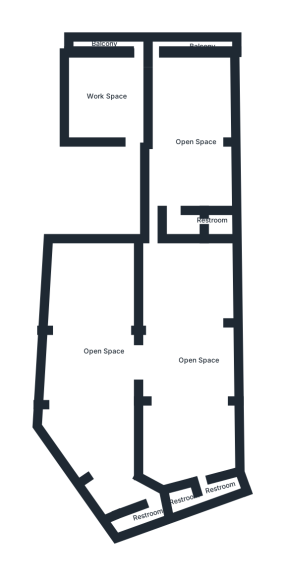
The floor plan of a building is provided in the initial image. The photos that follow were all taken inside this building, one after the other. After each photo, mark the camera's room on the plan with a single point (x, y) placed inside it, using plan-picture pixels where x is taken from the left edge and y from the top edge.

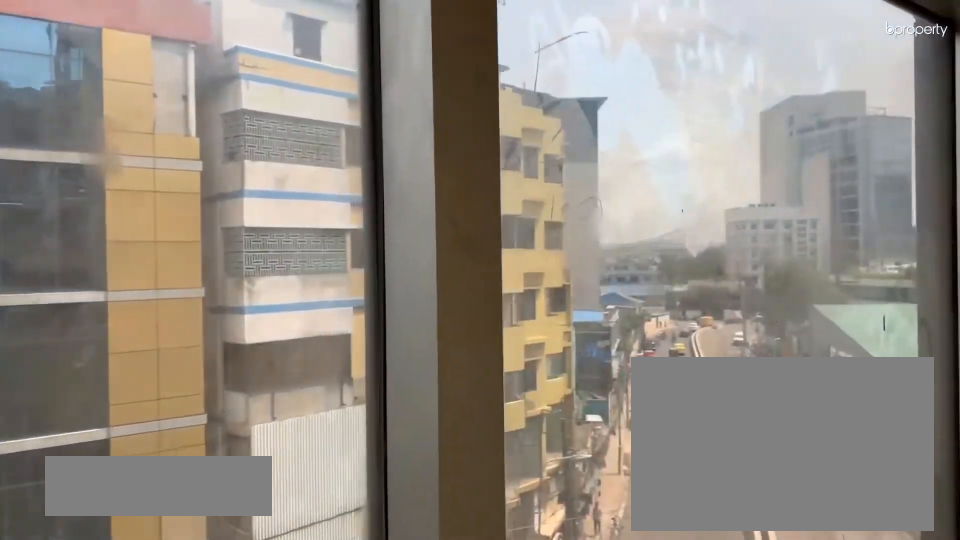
(178, 43)
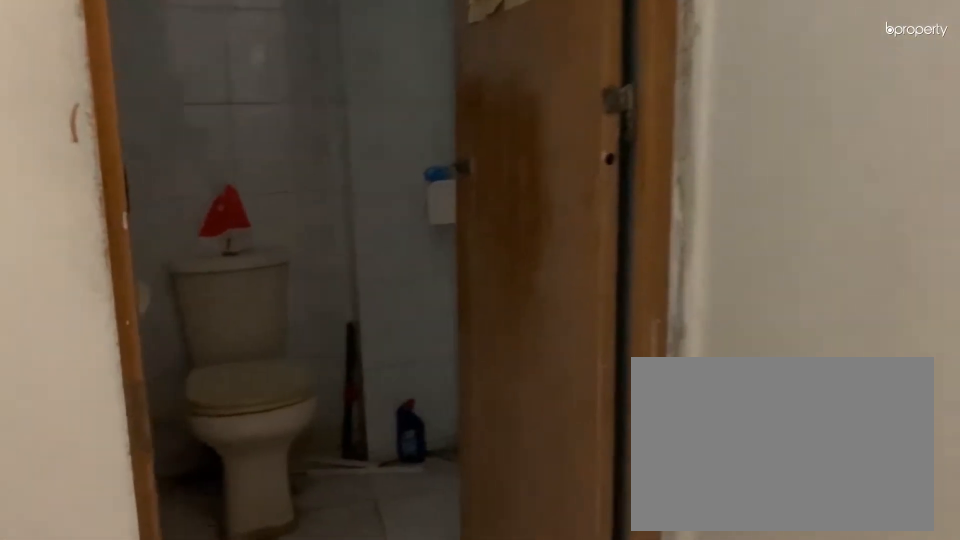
(216, 220)
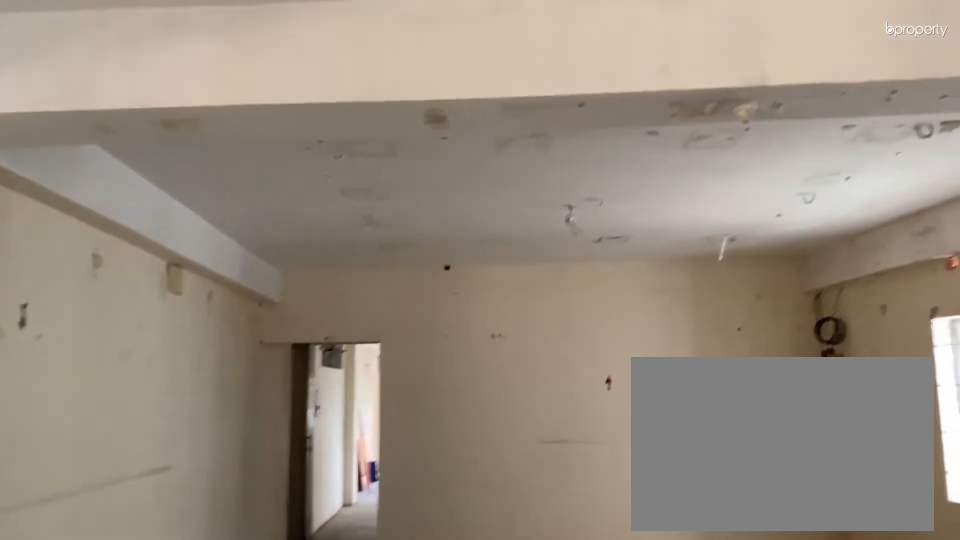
(186, 375)
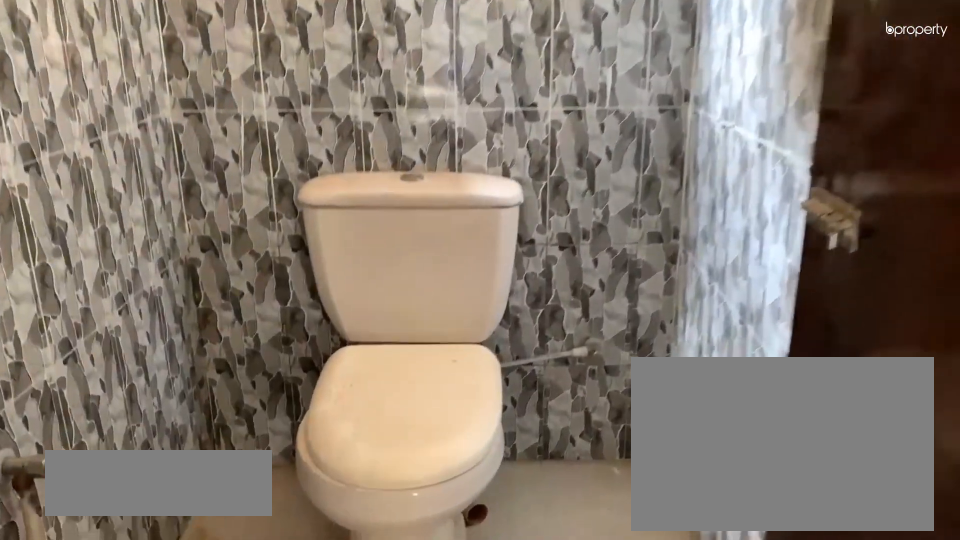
(188, 498)
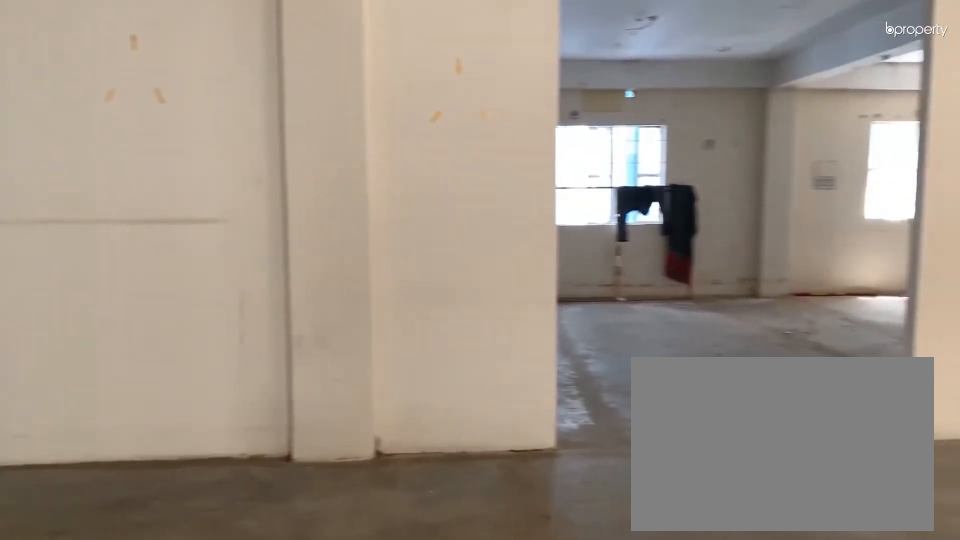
(89, 368)
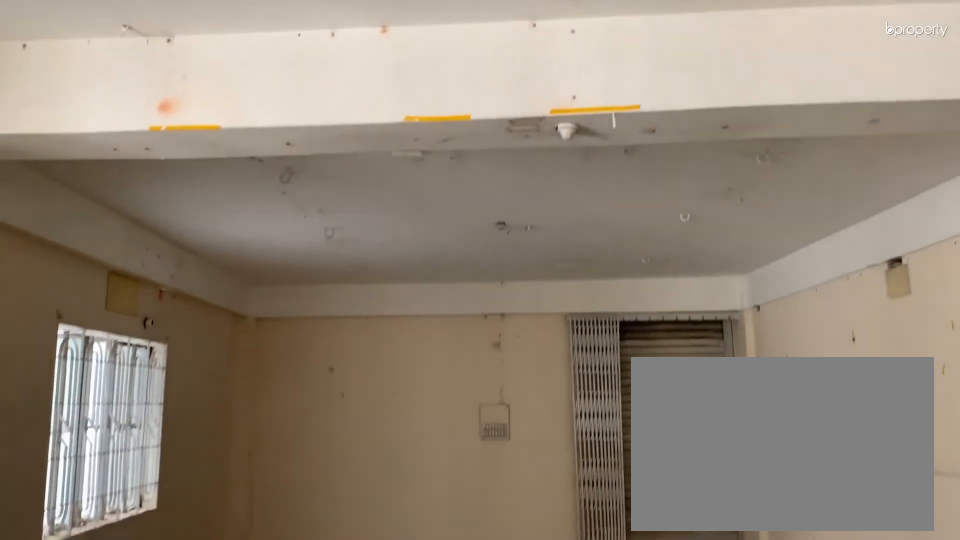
(90, 376)
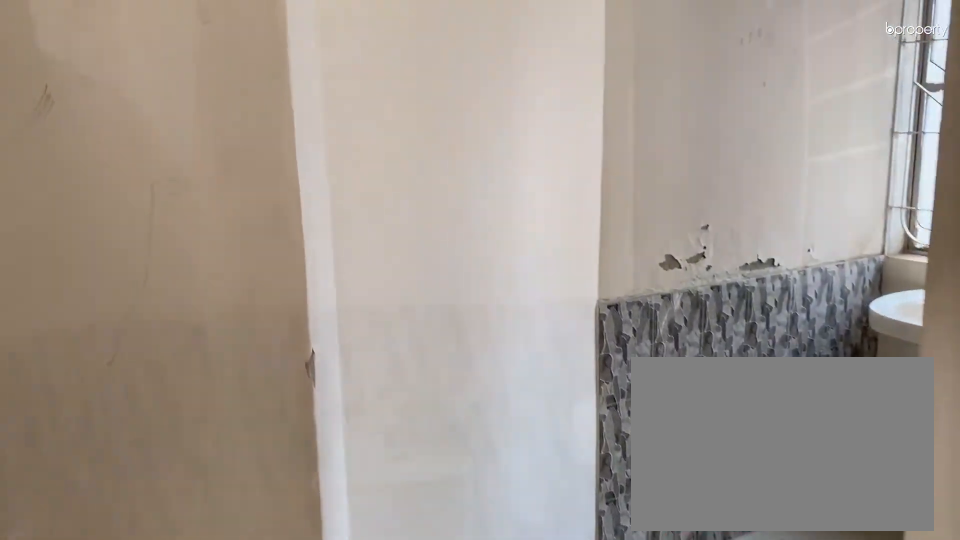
(138, 516)
